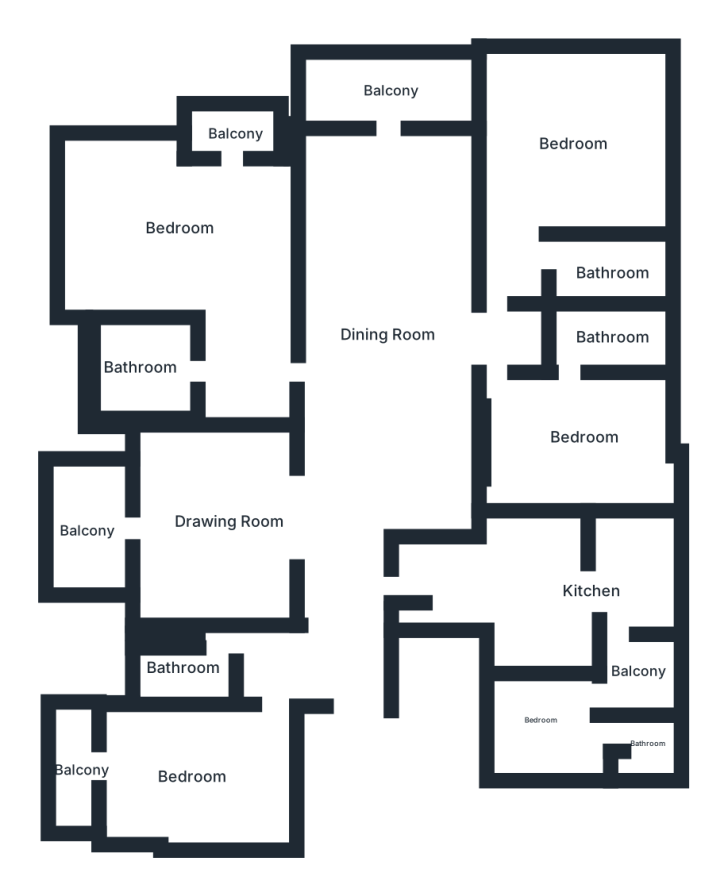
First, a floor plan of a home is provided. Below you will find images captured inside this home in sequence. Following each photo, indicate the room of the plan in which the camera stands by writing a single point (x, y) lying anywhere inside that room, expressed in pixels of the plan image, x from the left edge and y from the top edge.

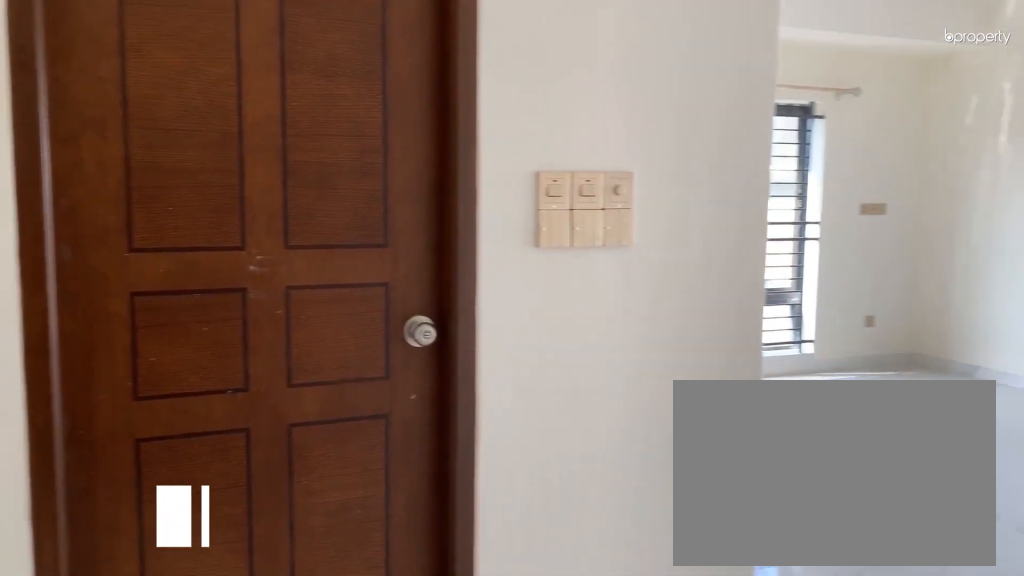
(183, 234)
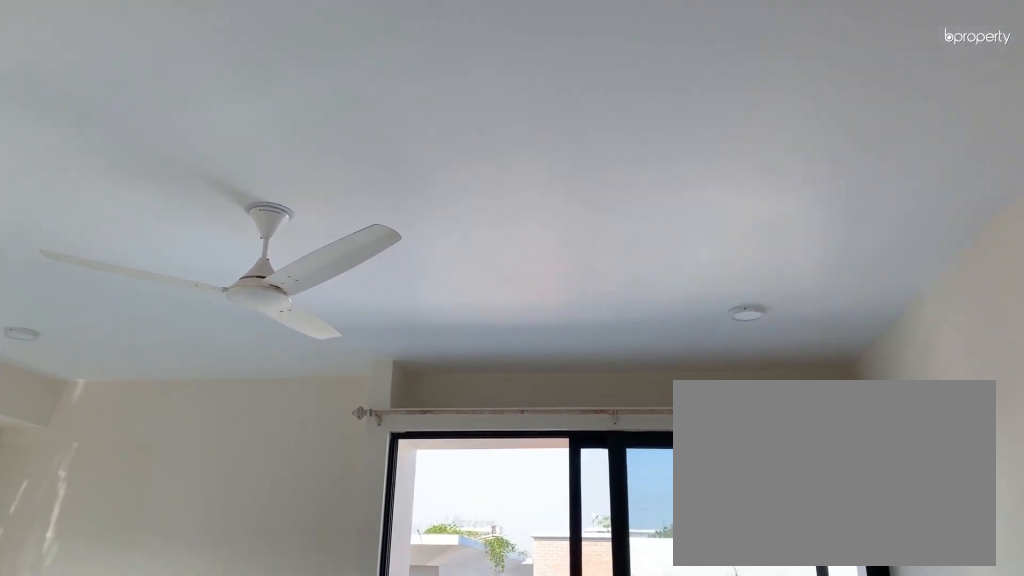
(183, 234)
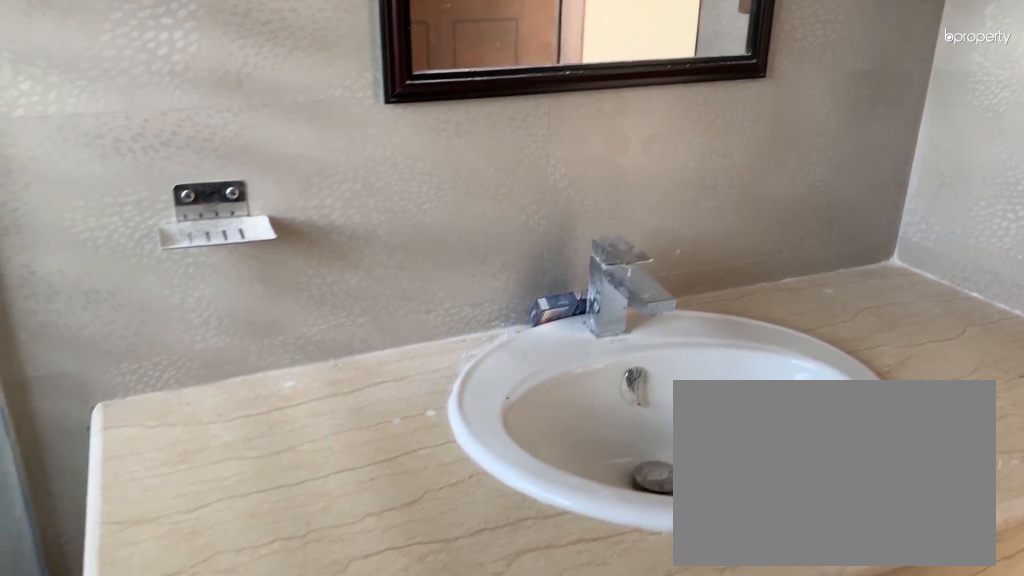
(140, 375)
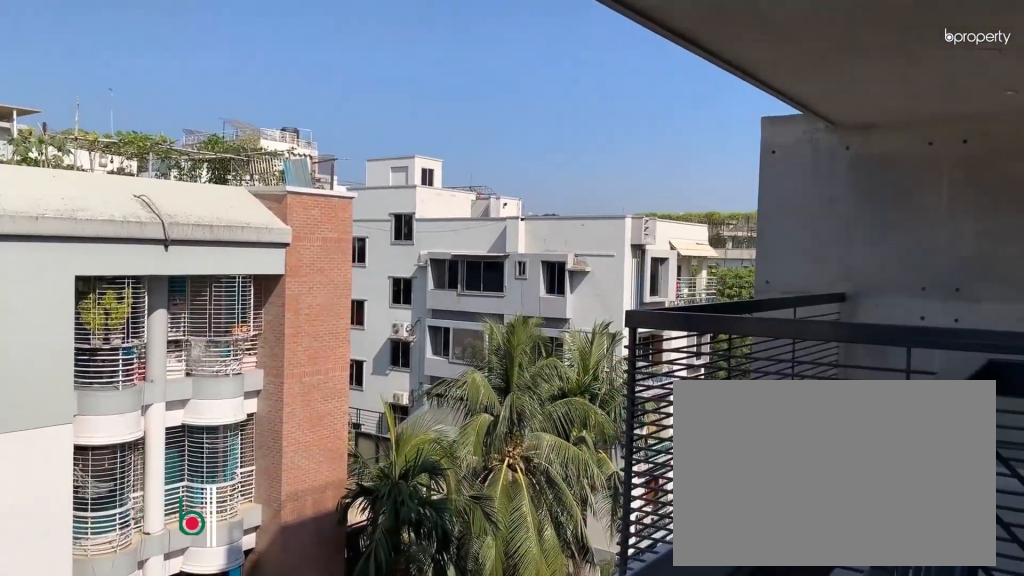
(233, 128)
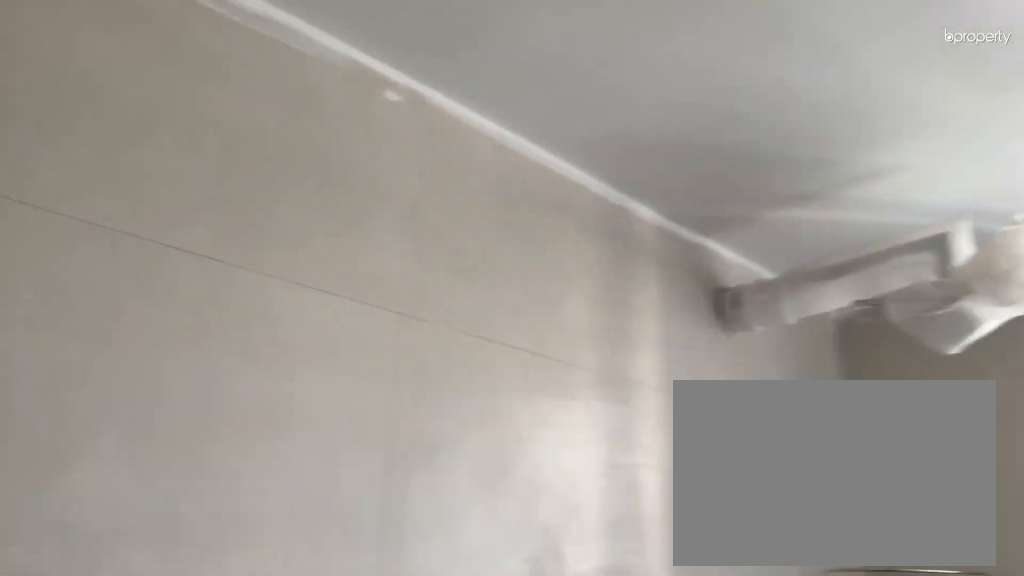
(171, 659)
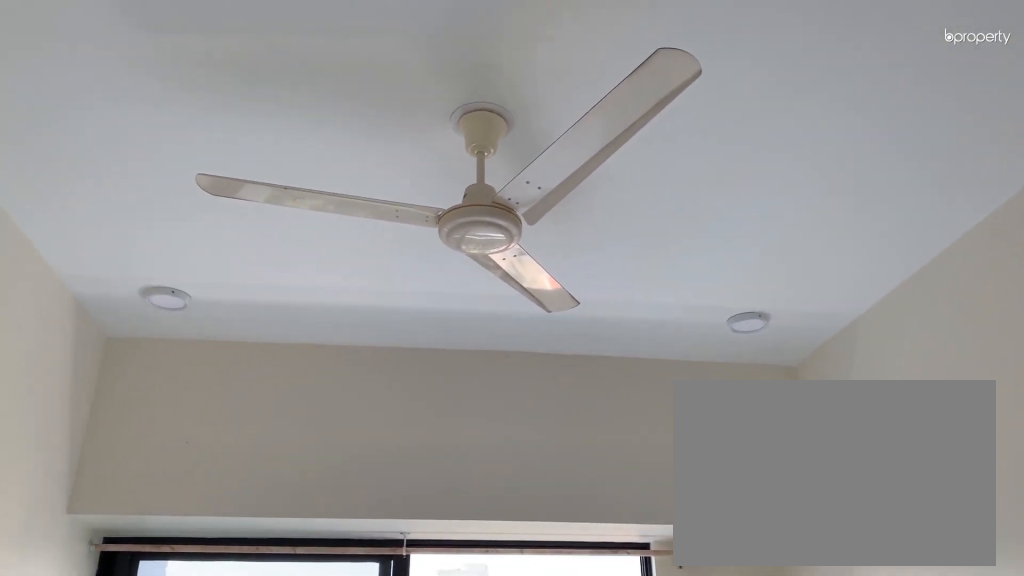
(202, 778)
